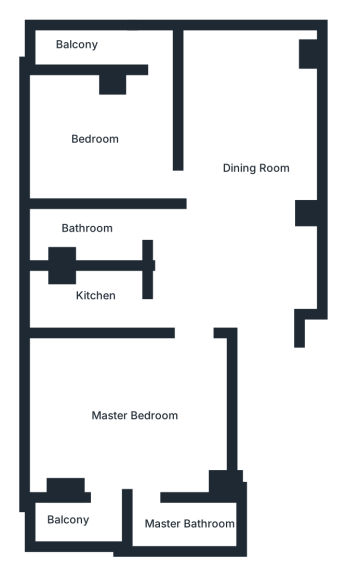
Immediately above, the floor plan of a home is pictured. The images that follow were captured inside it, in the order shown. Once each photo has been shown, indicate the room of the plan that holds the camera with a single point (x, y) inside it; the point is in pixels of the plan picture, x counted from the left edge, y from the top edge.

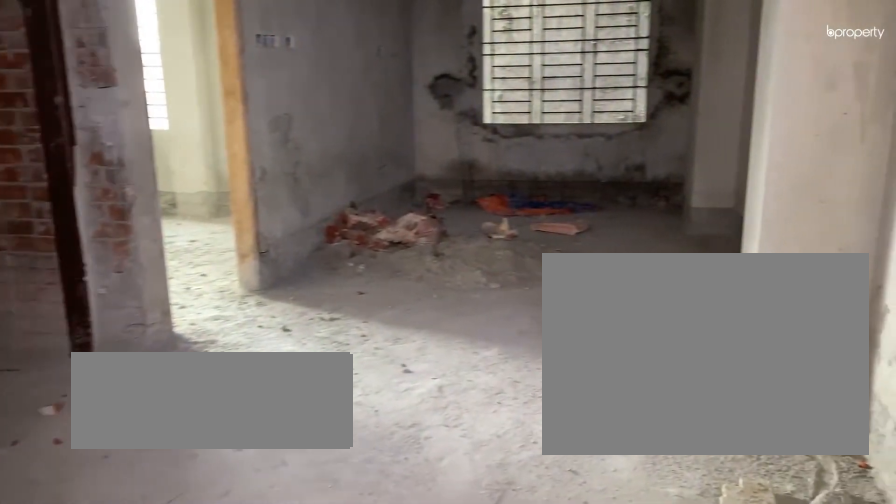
(252, 210)
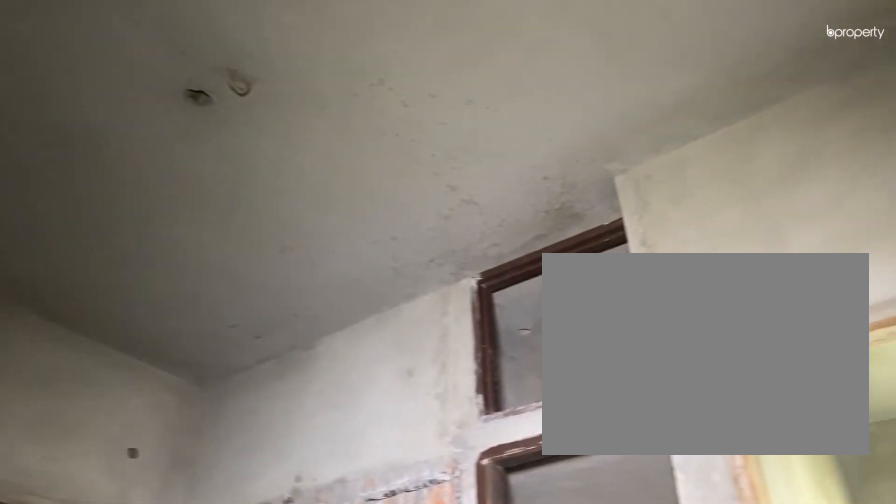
(252, 210)
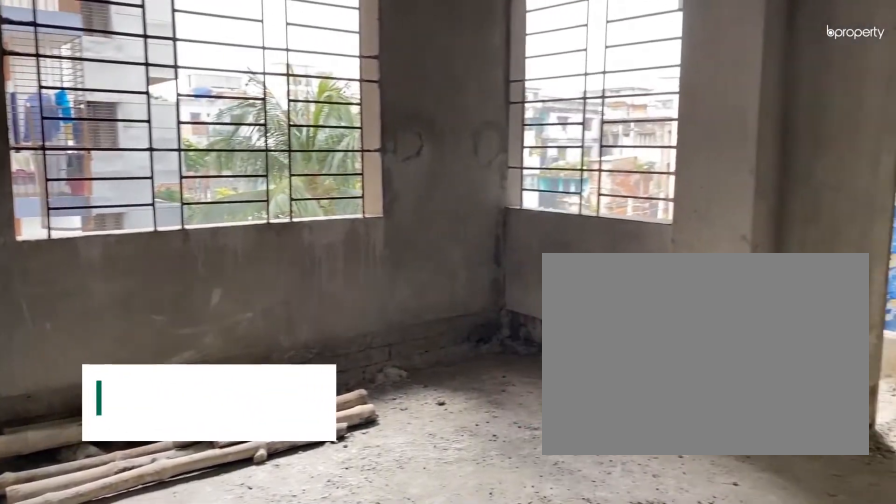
(109, 139)
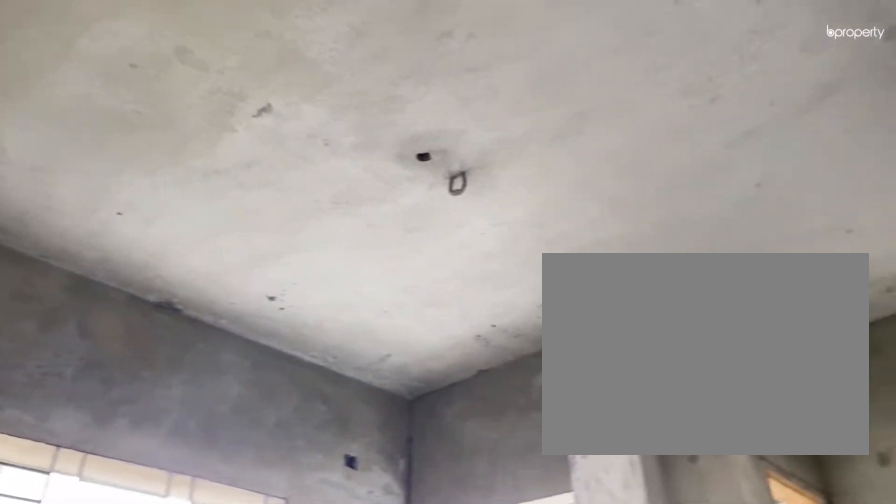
(109, 139)
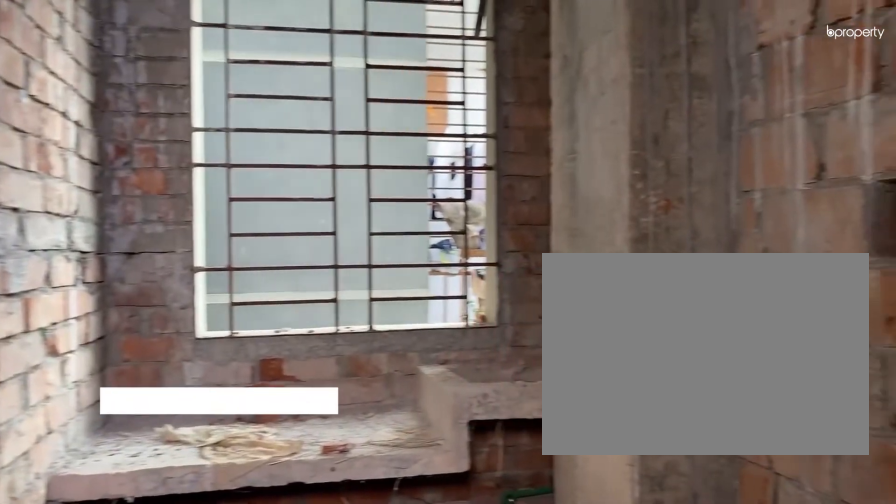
(96, 298)
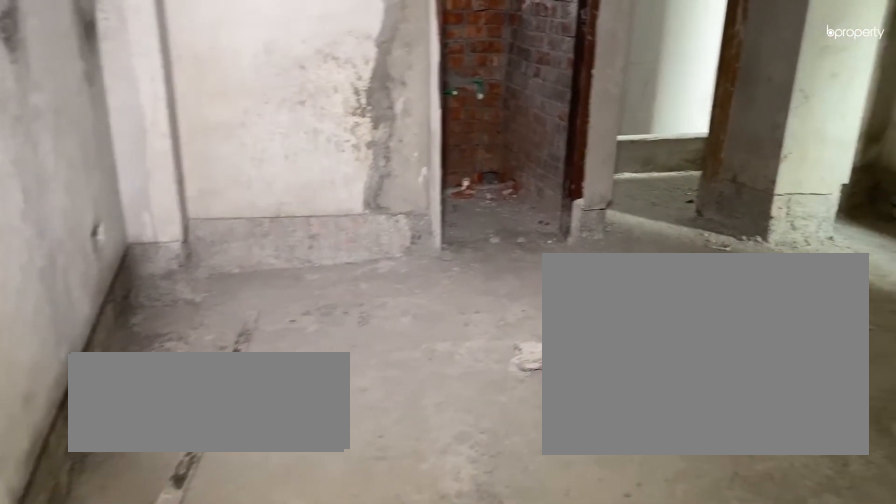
(143, 414)
